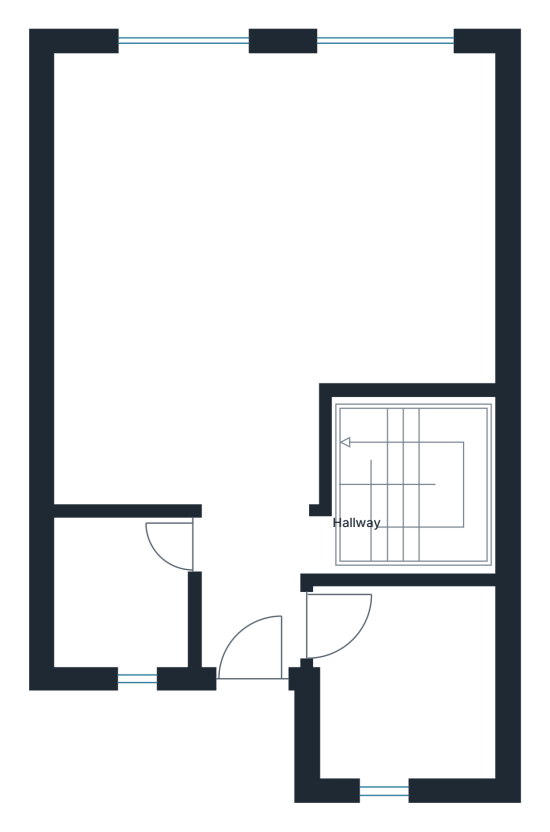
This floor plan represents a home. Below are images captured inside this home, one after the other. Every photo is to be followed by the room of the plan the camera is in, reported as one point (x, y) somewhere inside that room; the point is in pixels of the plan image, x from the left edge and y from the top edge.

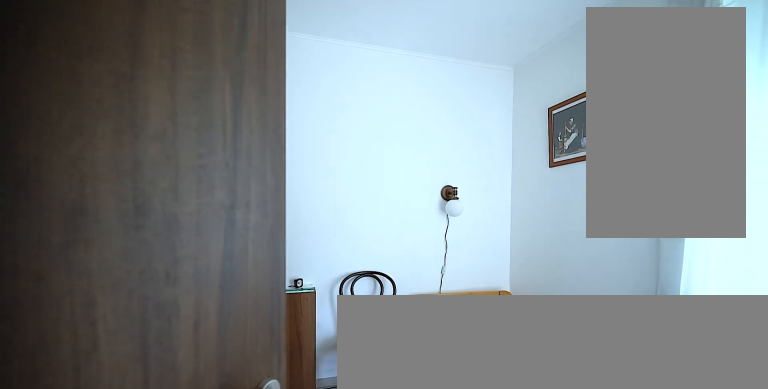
(410, 698)
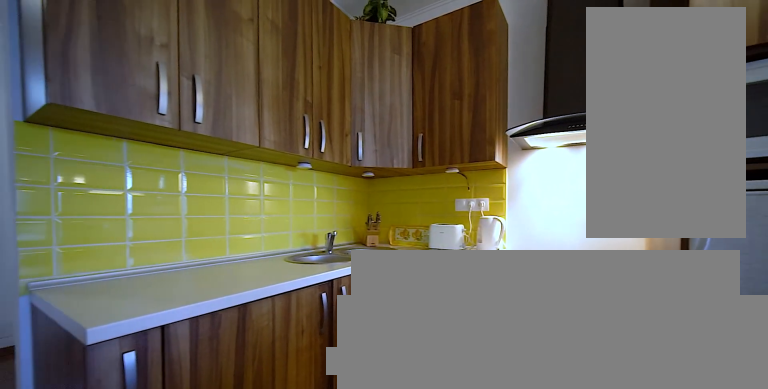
(278, 242)
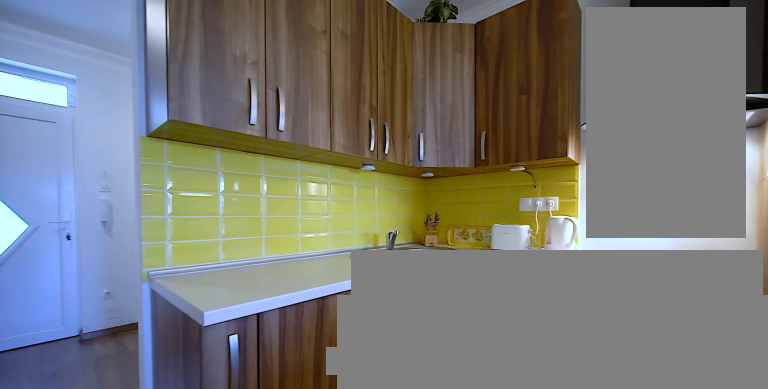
(278, 241)
